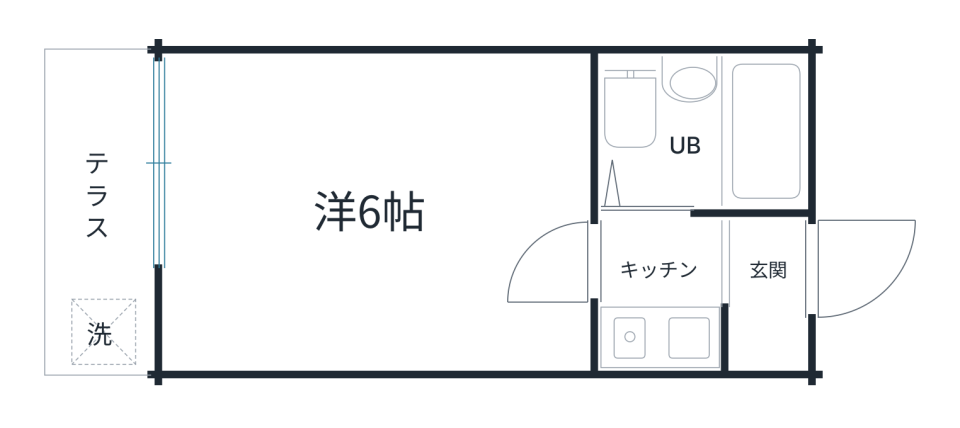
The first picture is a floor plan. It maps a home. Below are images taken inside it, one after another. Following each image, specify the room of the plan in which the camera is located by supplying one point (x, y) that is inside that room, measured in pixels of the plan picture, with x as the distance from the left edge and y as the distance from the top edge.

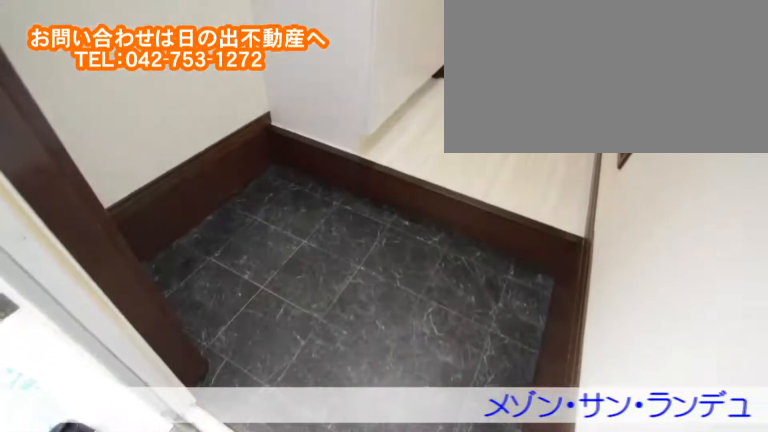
(735, 267)
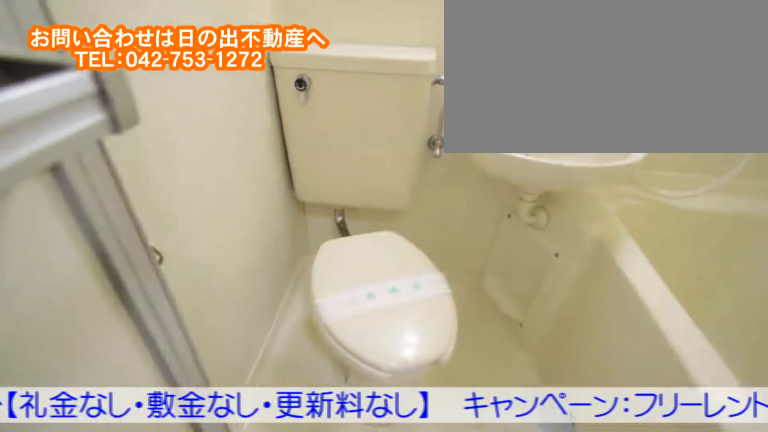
(747, 137)
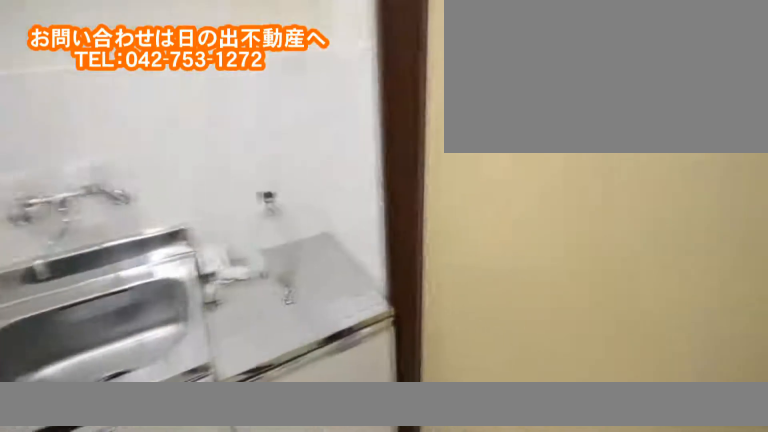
(661, 253)
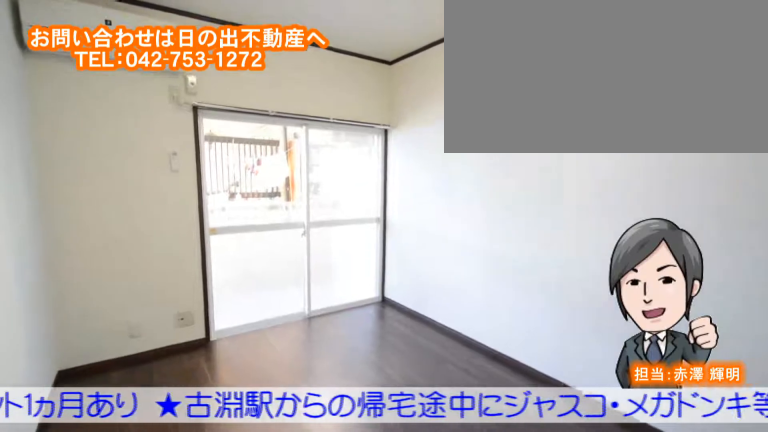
(261, 204)
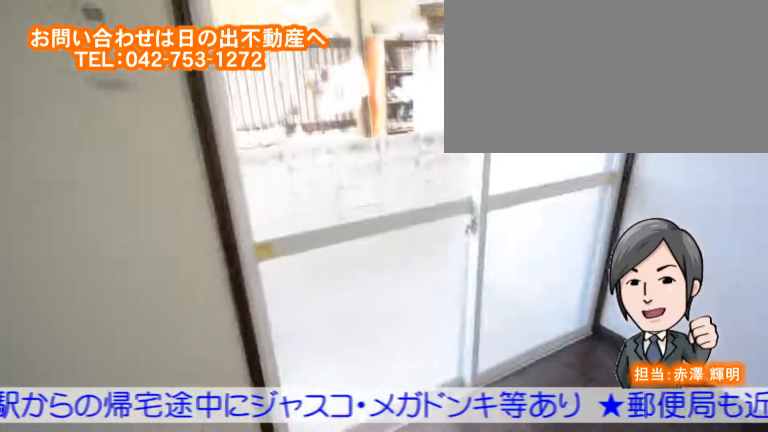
(262, 203)
